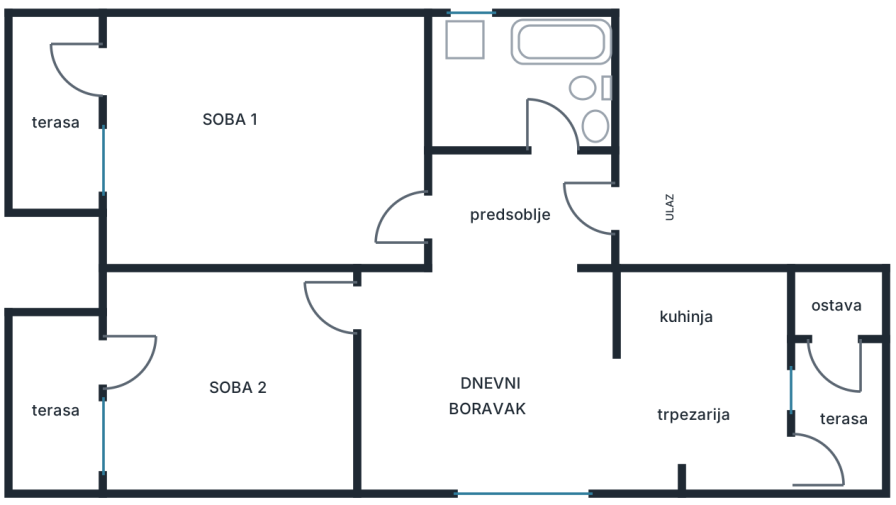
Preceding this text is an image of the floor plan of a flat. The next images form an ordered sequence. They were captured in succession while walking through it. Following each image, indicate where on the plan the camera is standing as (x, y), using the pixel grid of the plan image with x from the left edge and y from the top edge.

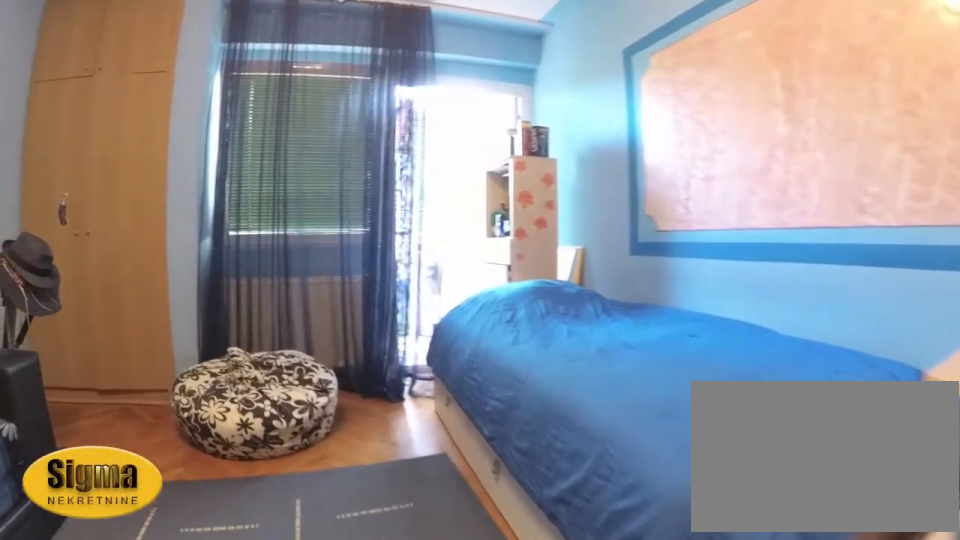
(346, 164)
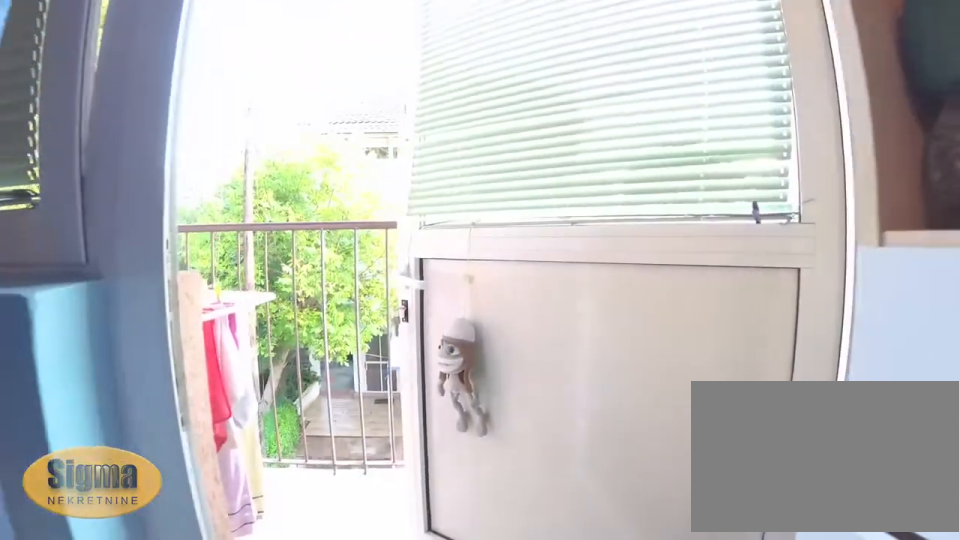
(163, 98)
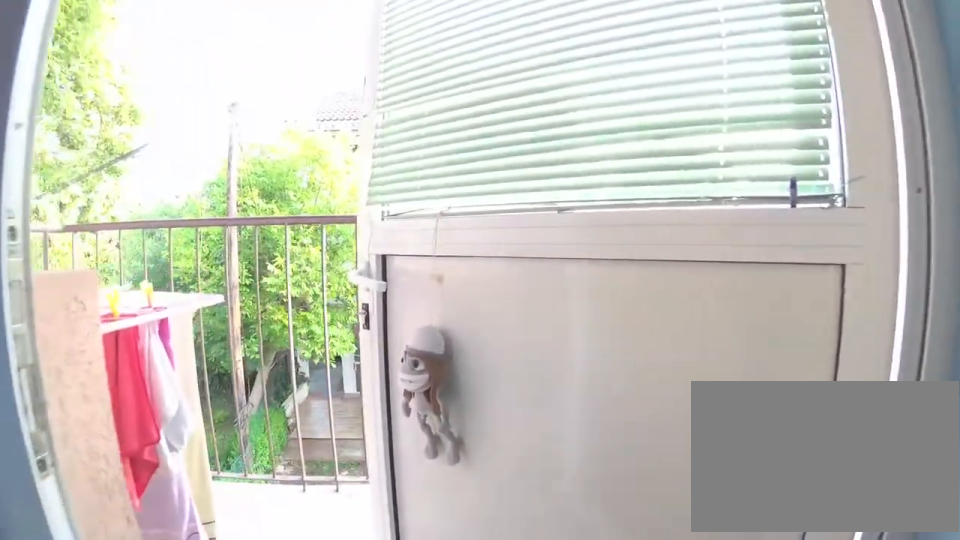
(149, 86)
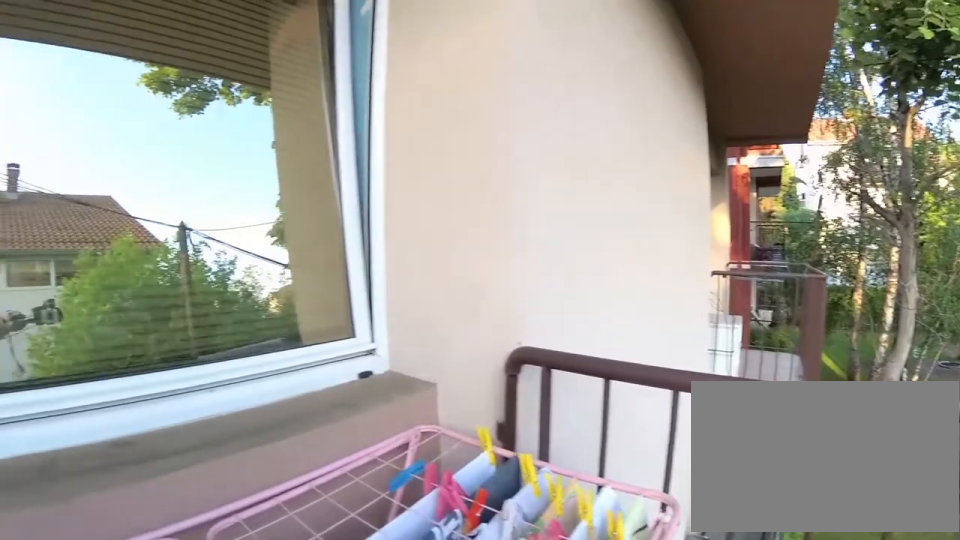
(38, 97)
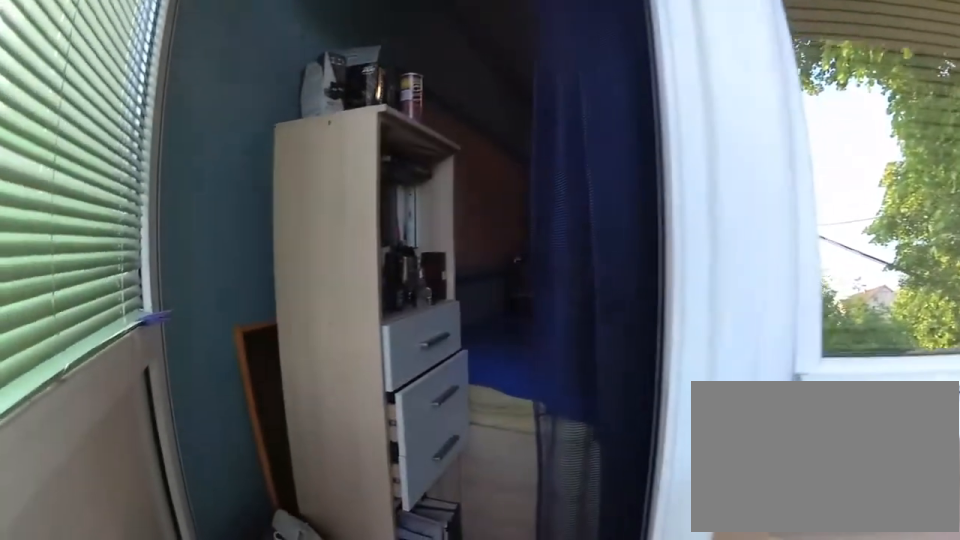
(14, 69)
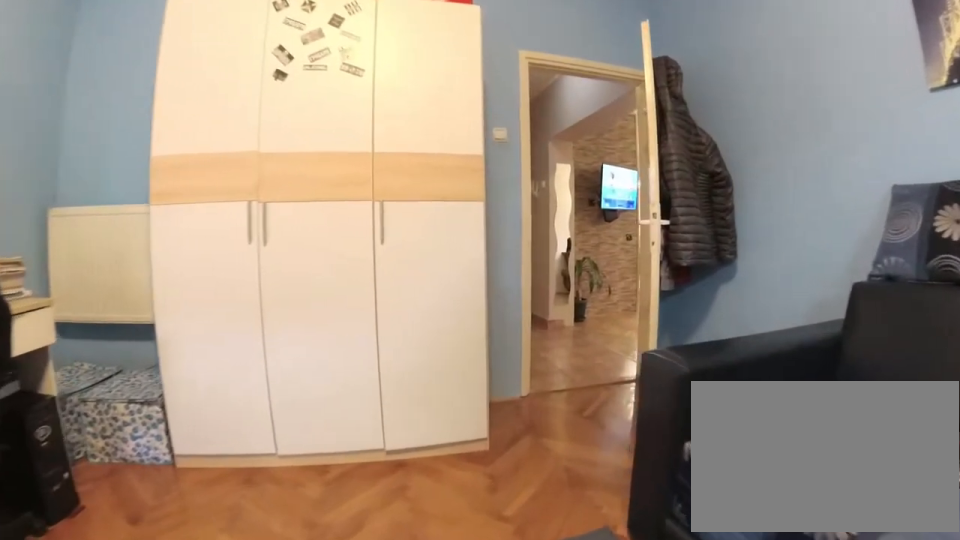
(220, 128)
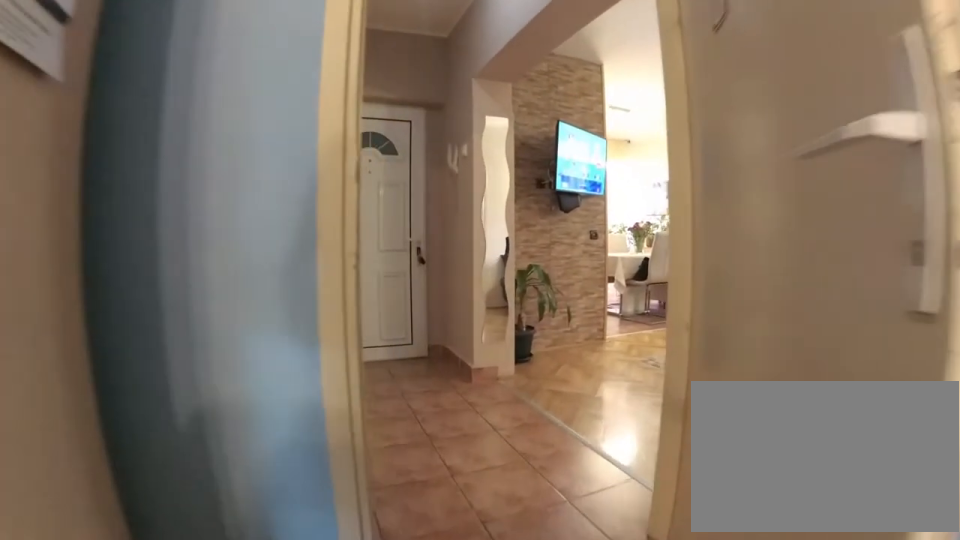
(359, 187)
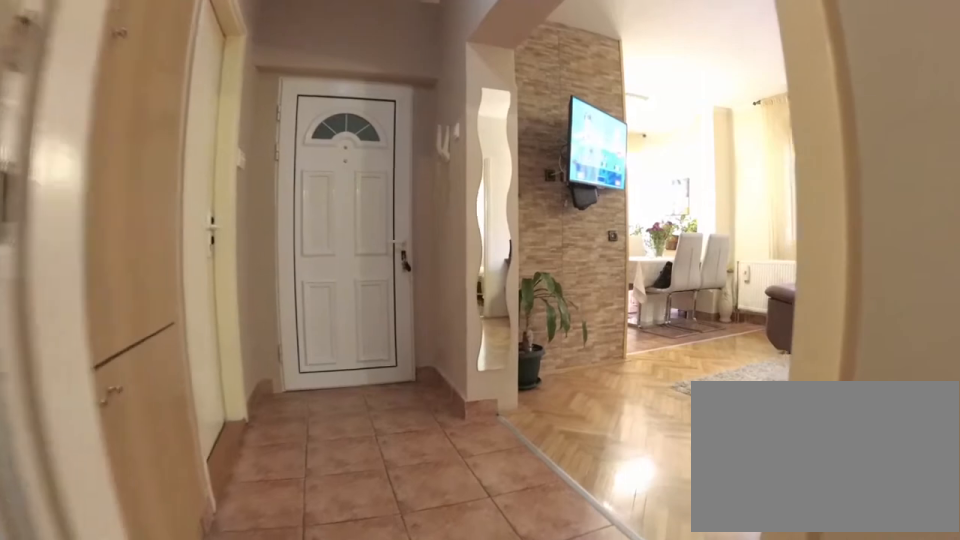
(386, 199)
